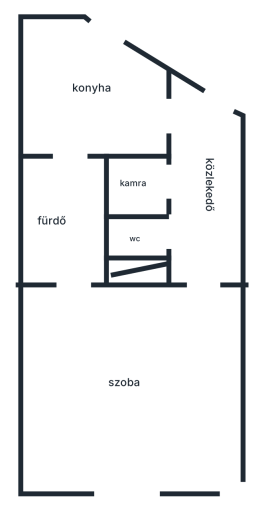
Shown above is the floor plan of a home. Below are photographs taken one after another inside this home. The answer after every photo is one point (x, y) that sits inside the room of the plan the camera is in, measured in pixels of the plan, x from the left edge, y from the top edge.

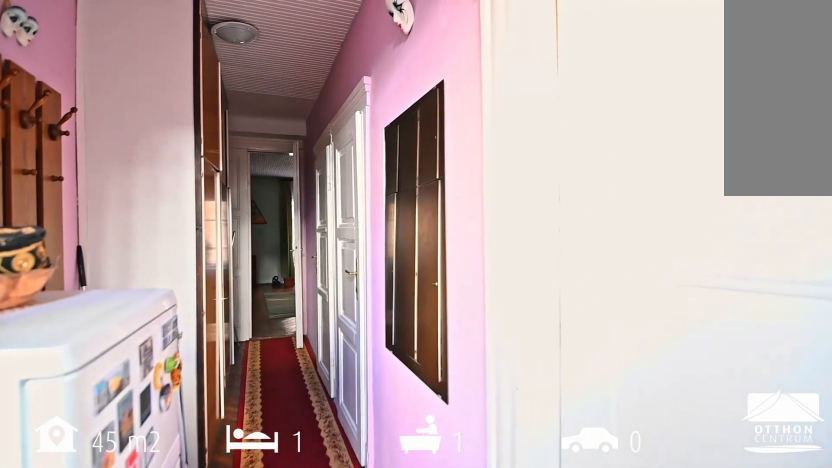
(210, 141)
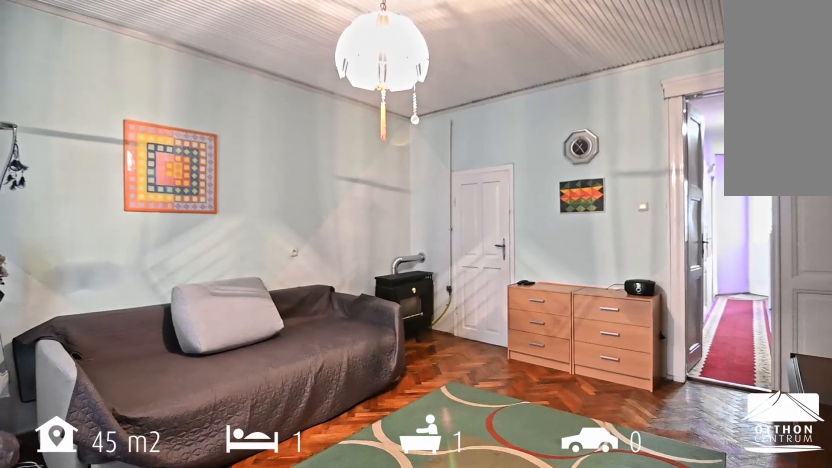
(126, 368)
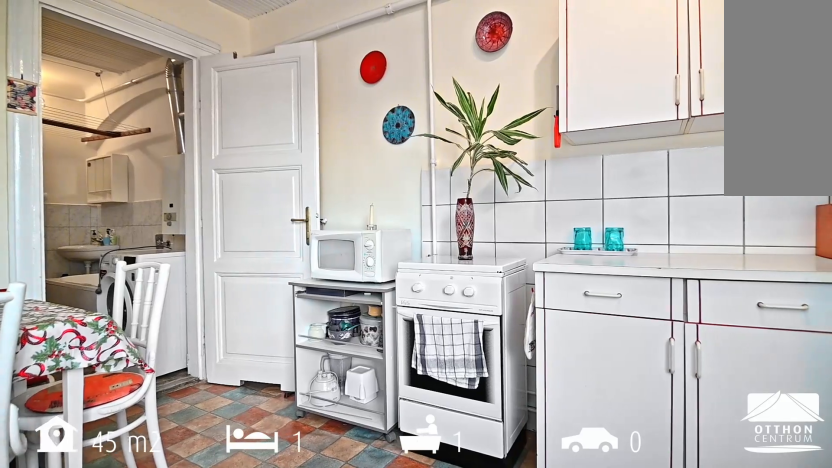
(90, 101)
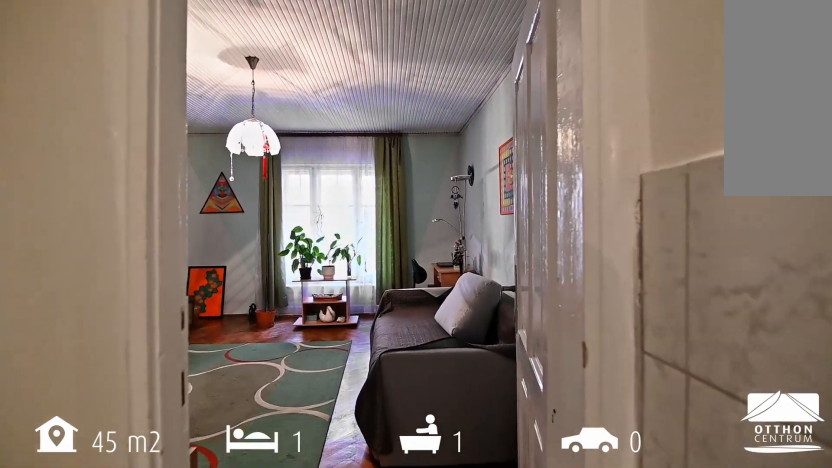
(66, 221)
